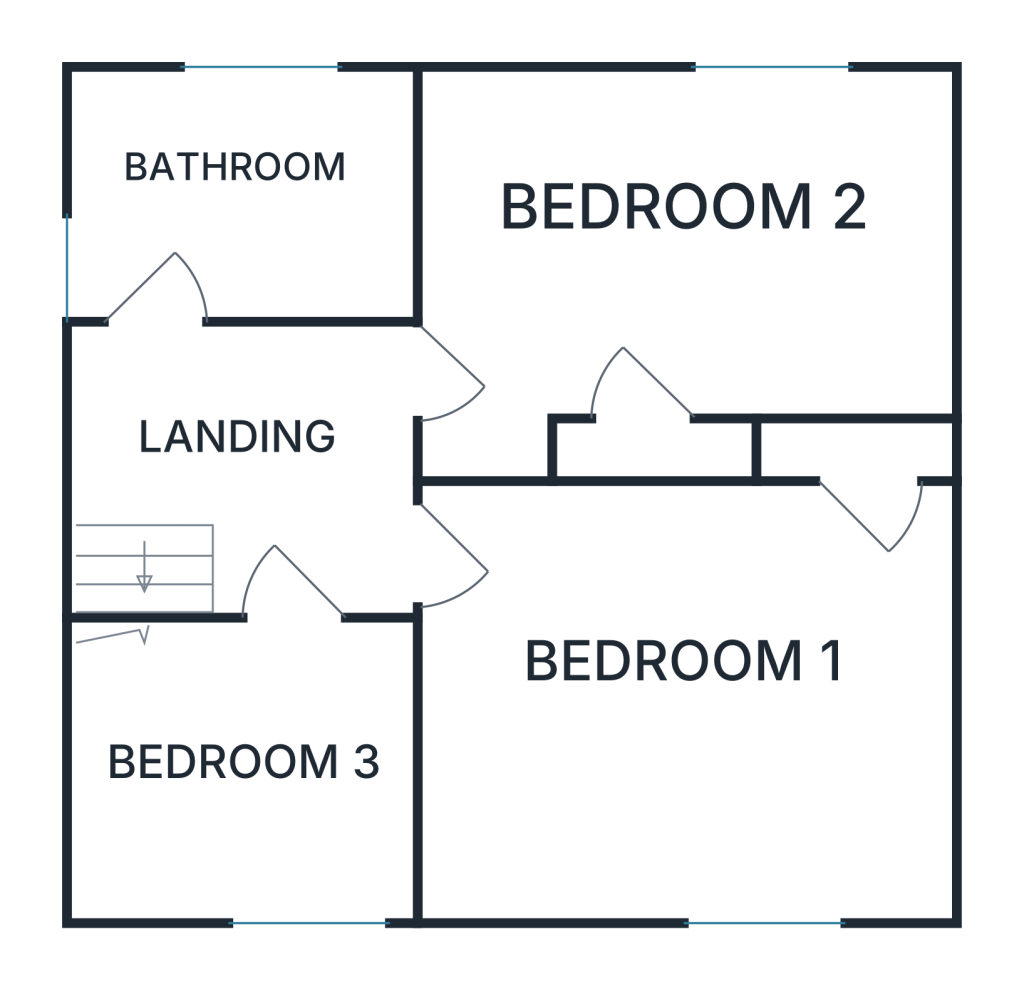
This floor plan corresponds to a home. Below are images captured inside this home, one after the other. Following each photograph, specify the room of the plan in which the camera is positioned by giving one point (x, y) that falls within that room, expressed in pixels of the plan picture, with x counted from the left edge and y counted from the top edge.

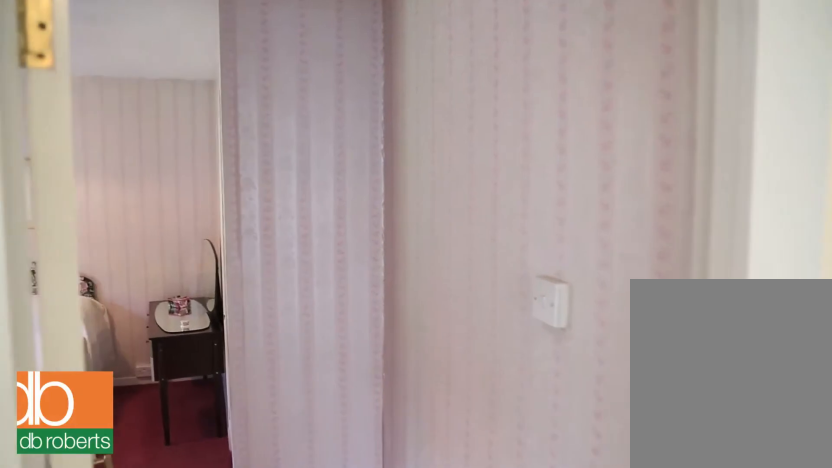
(685, 250)
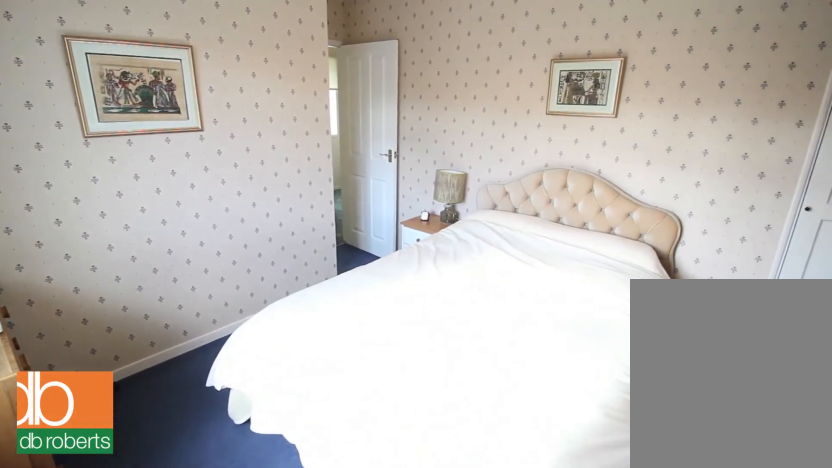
(685, 684)
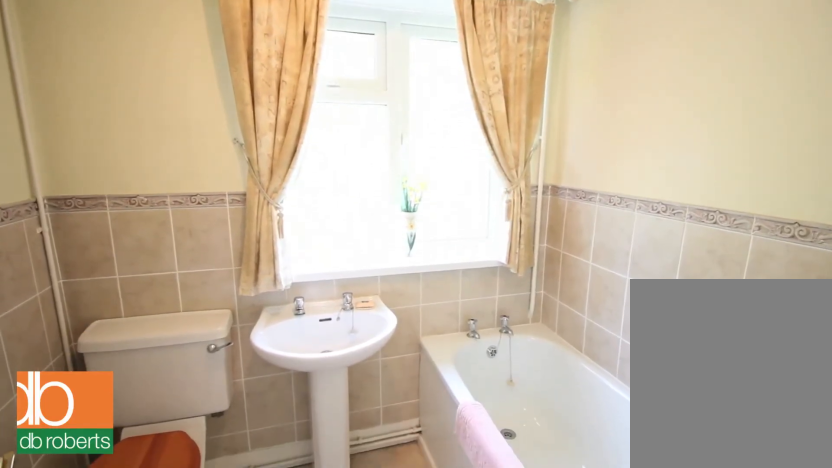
(249, 191)
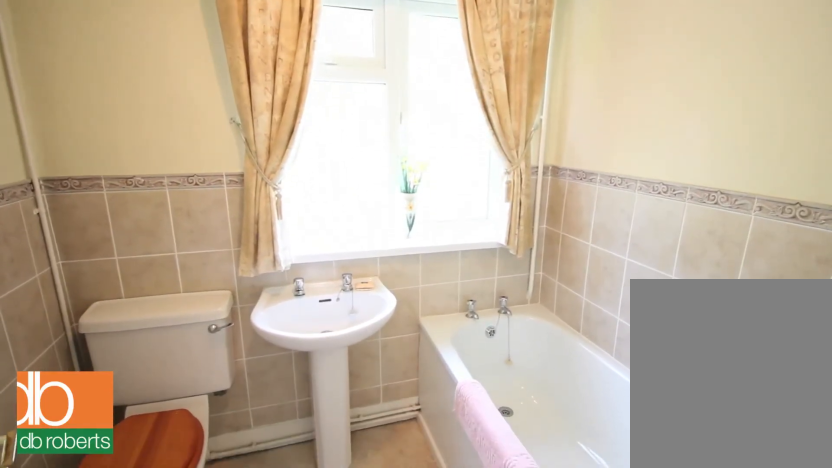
(249, 191)
